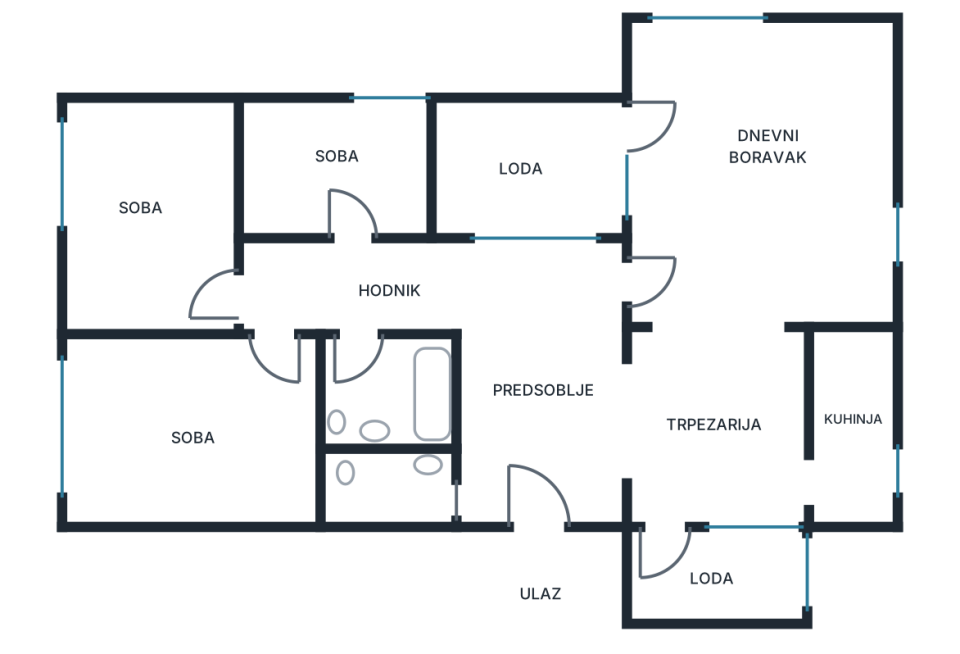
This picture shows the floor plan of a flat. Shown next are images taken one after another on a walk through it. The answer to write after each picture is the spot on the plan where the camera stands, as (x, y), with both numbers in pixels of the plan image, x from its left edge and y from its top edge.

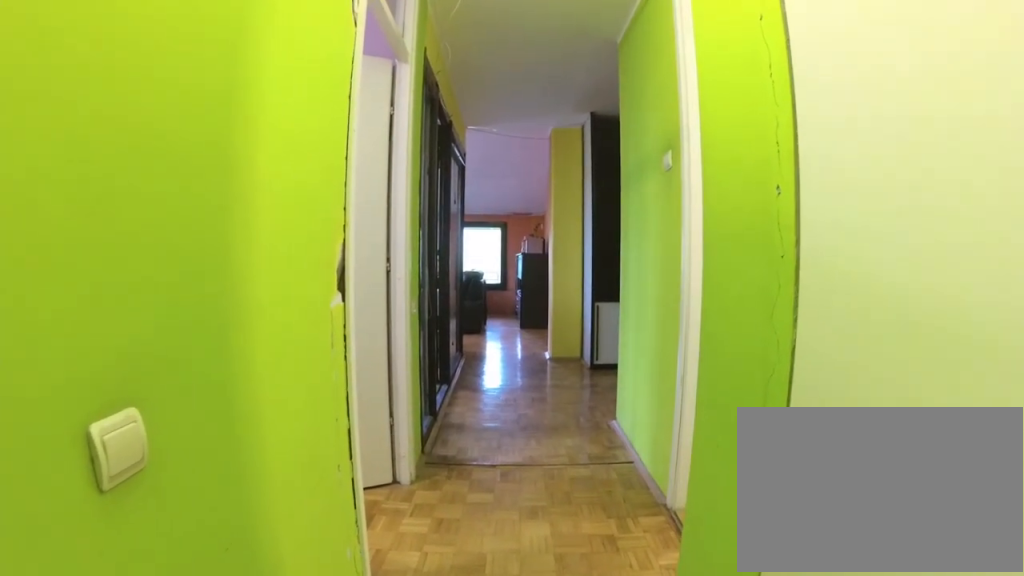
(251, 282)
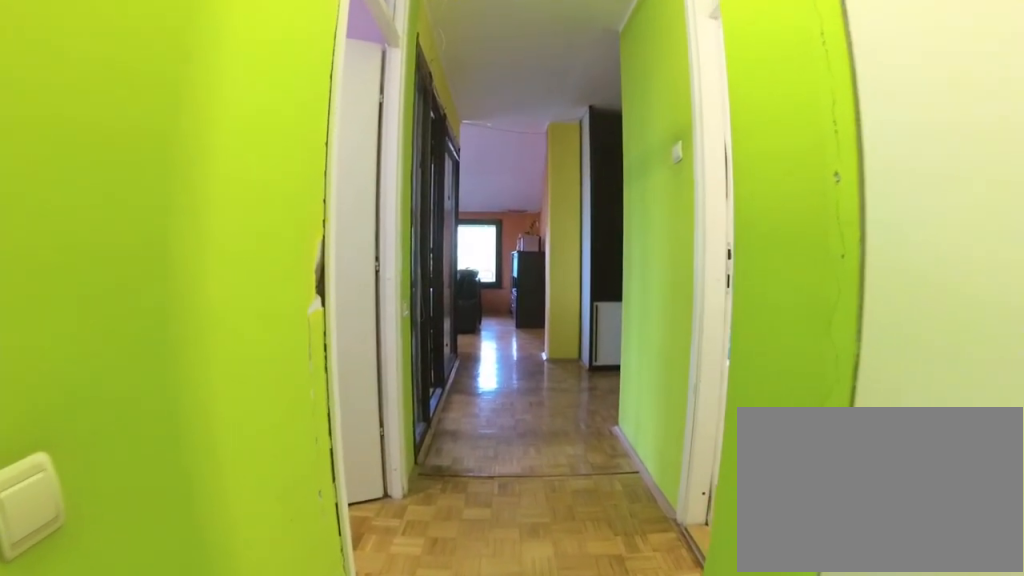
(264, 282)
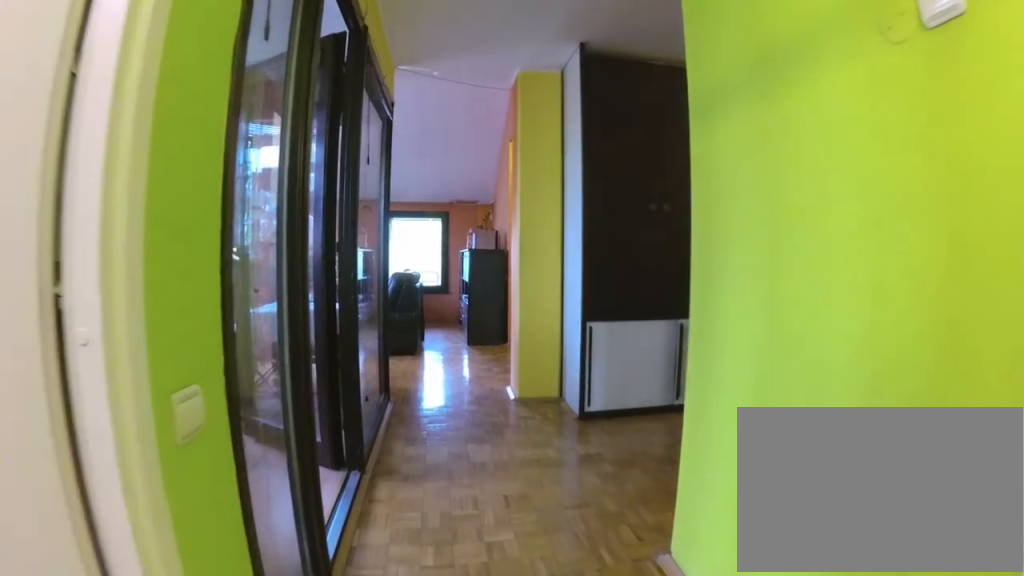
(345, 282)
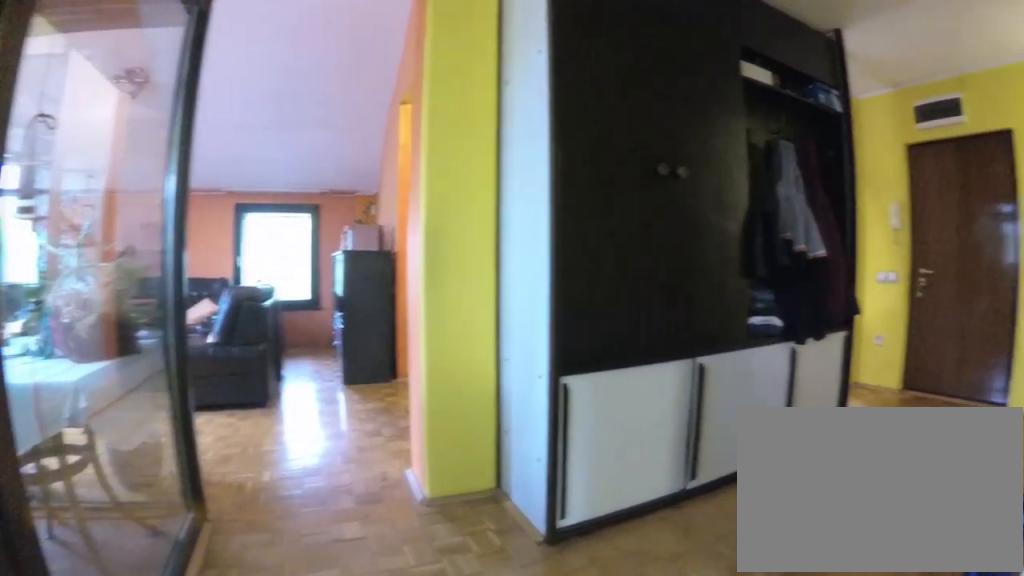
(458, 274)
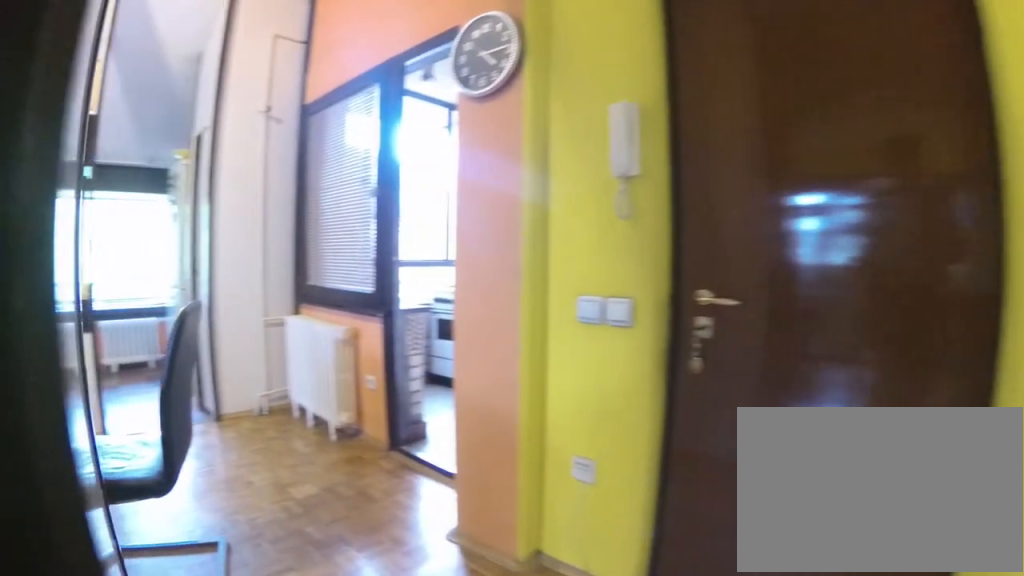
(564, 405)
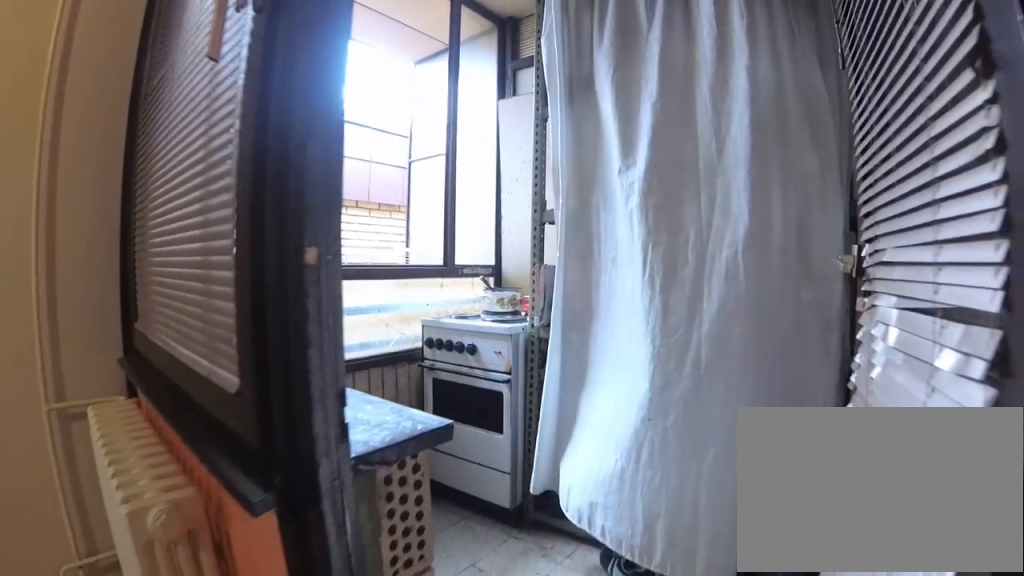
(650, 511)
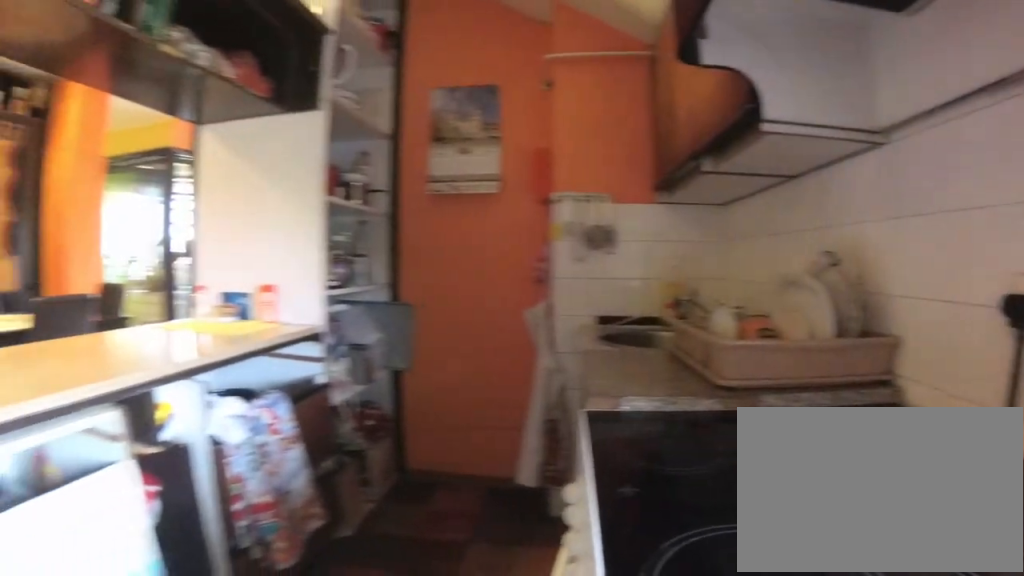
(854, 520)
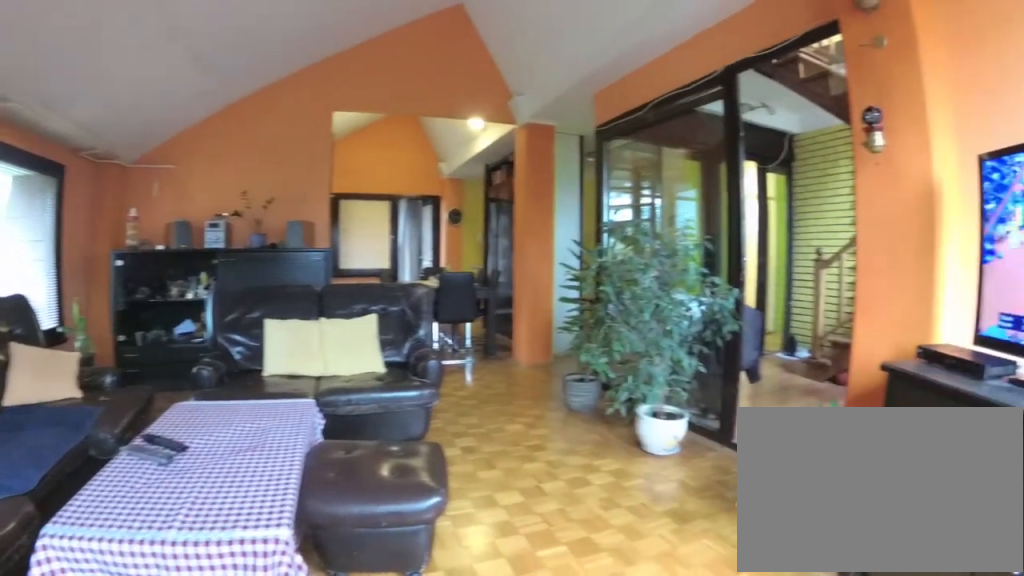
(745, 78)
